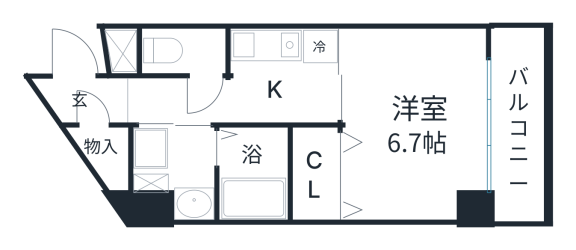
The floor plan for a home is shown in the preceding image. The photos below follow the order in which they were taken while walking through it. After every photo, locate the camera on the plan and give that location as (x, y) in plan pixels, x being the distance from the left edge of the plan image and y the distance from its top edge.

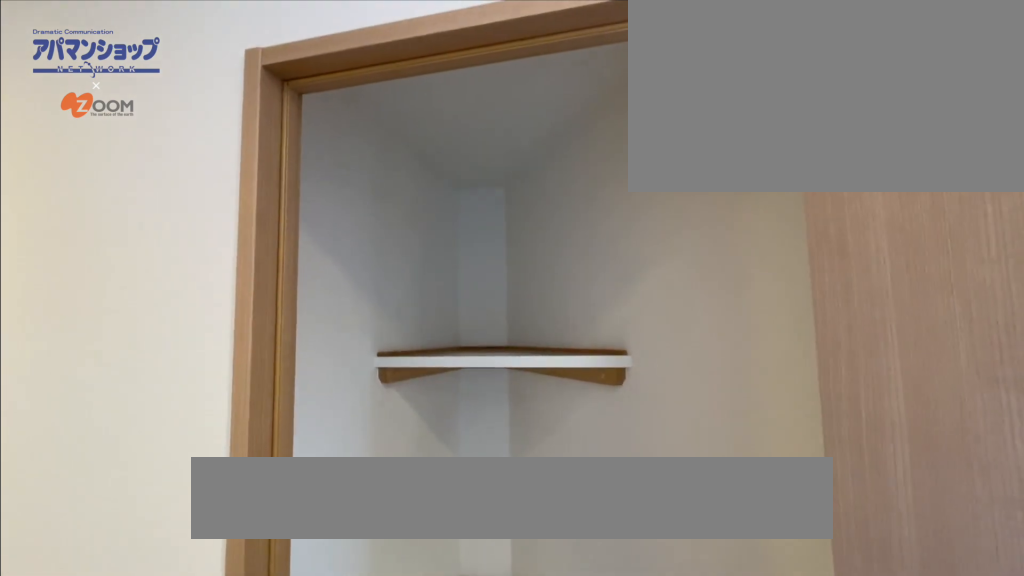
(90, 79)
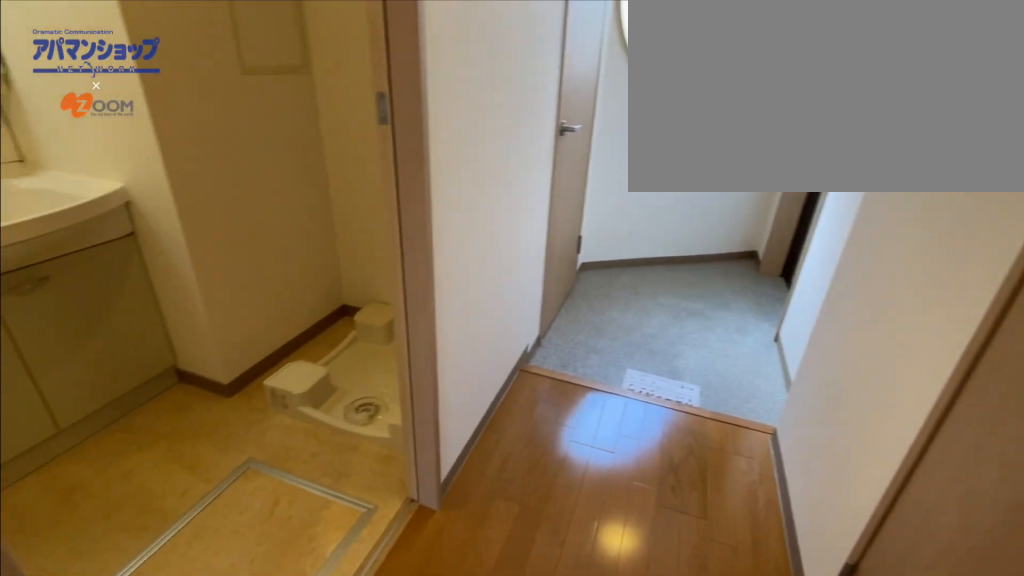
(228, 86)
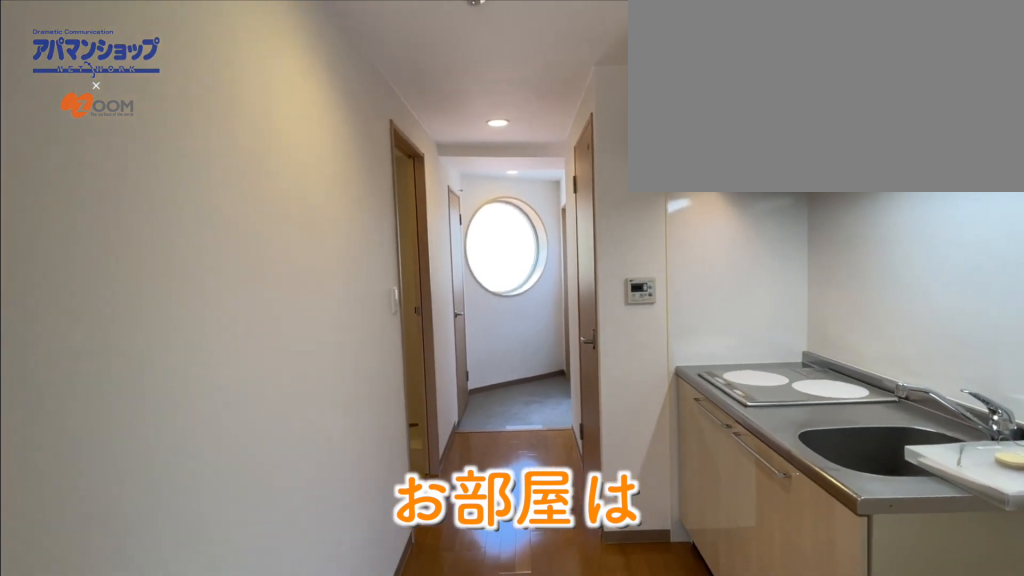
(359, 104)
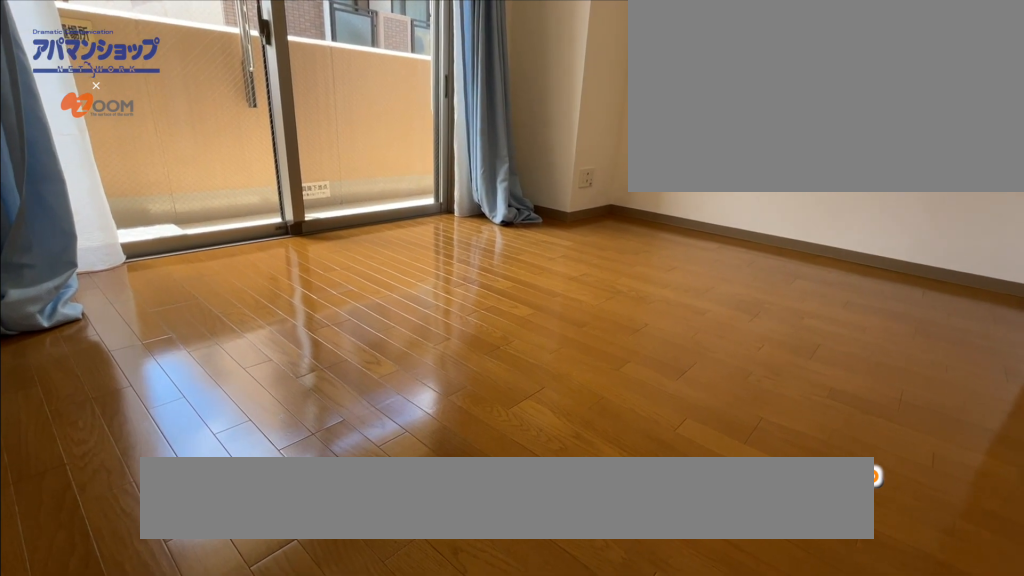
(358, 43)
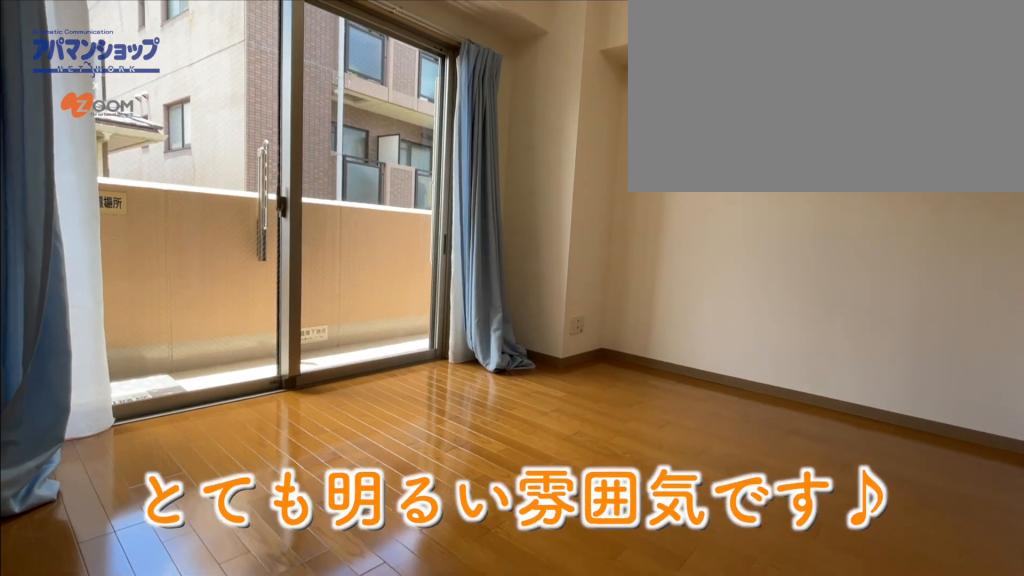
(358, 43)
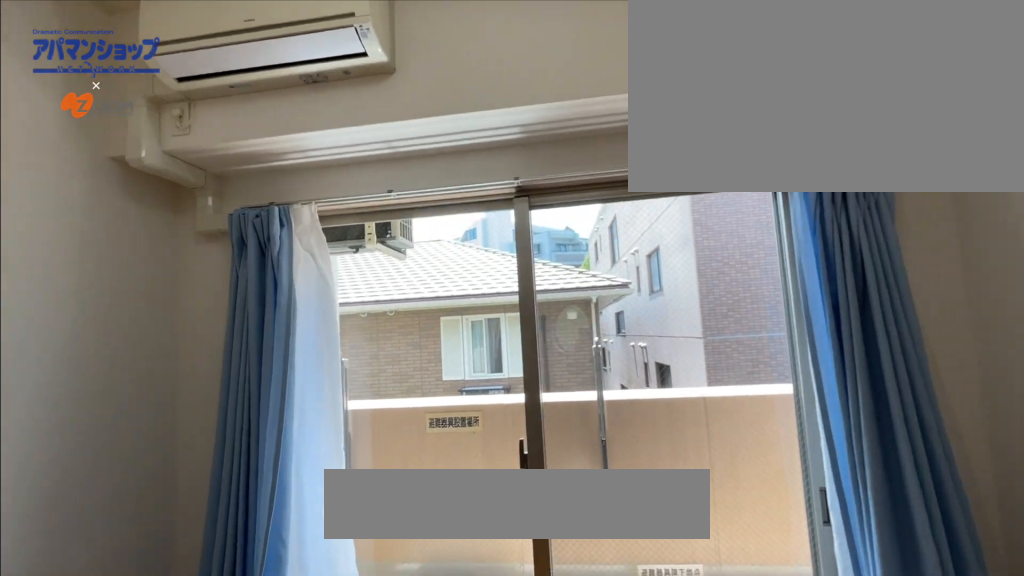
(358, 43)
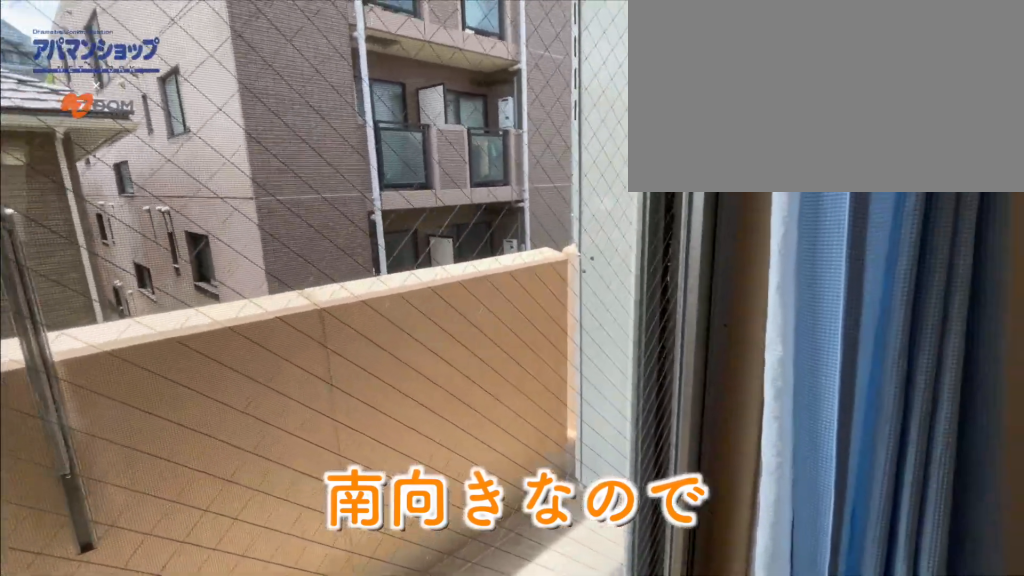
(474, 136)
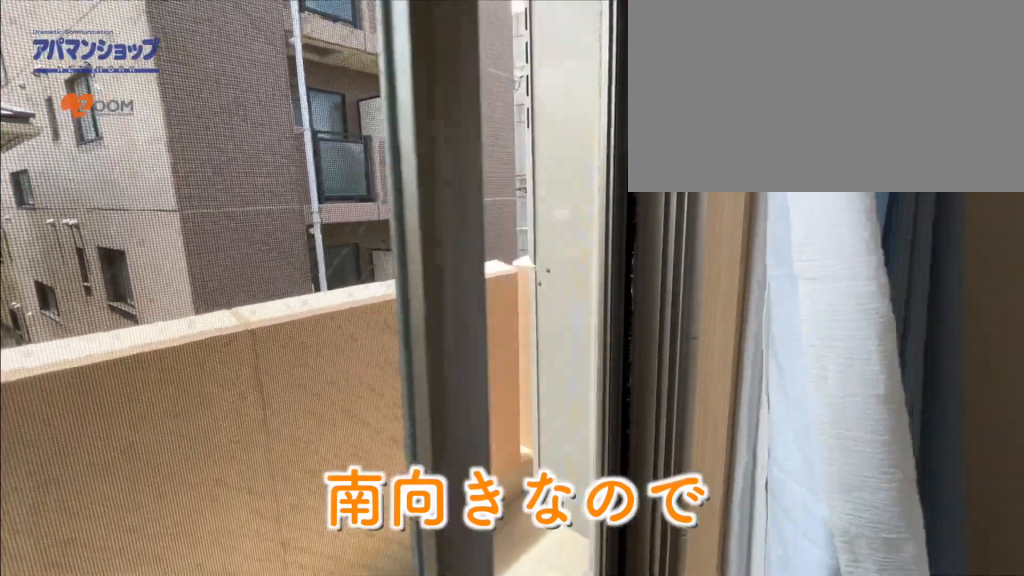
(474, 137)
